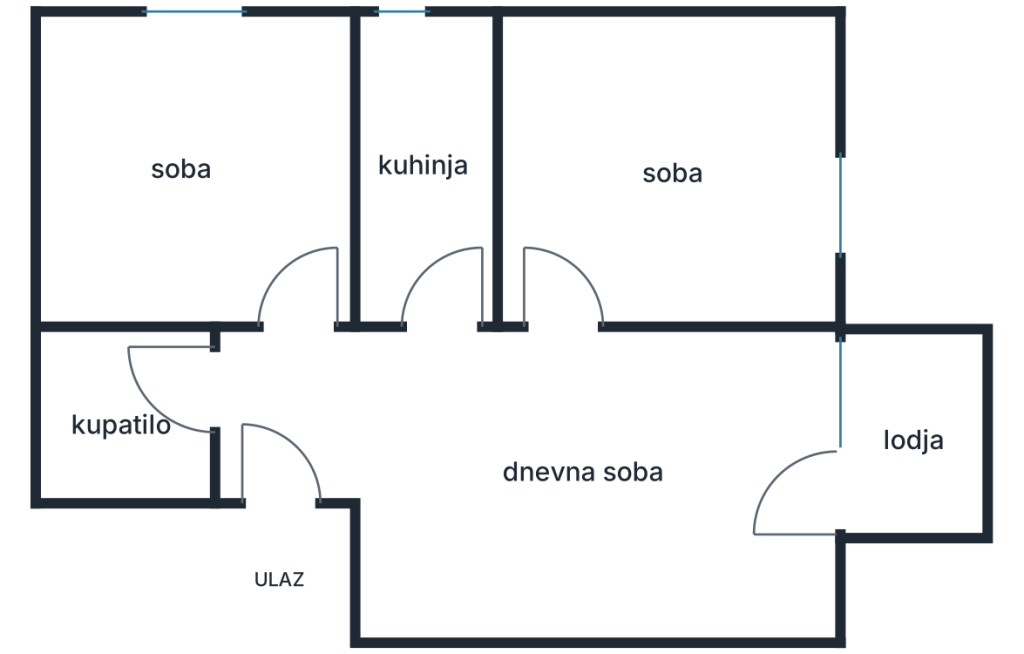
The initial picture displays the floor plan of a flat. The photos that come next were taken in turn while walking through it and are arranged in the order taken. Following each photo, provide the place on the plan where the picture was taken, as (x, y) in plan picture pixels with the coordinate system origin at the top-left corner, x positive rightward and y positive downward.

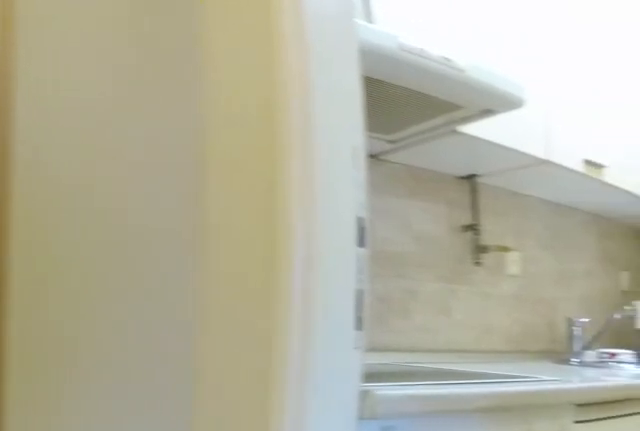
(519, 372)
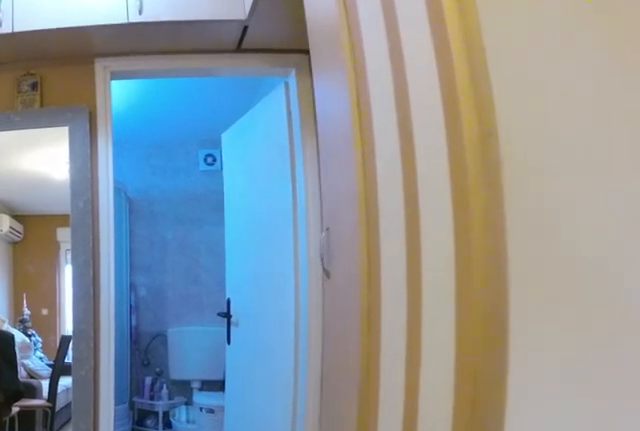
(449, 384)
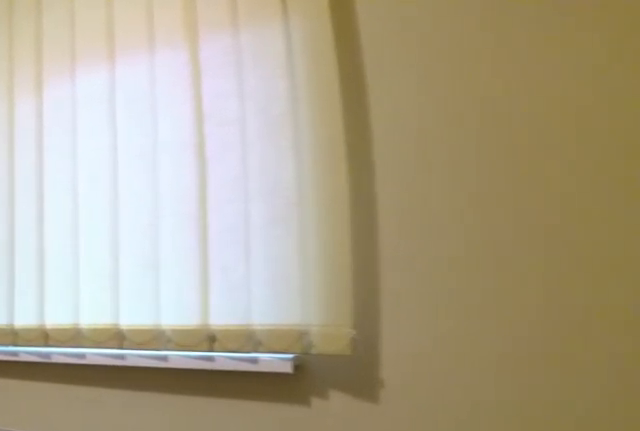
(305, 226)
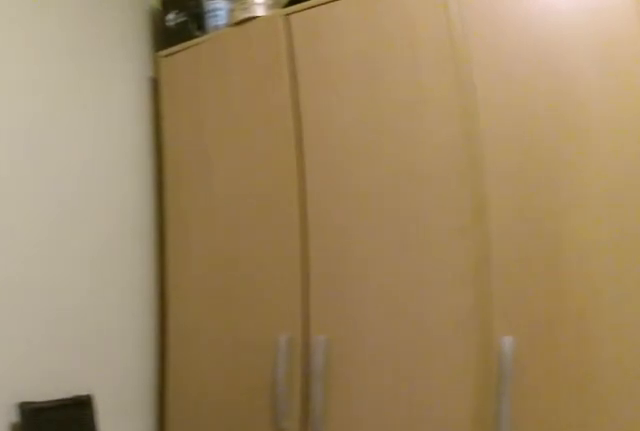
(310, 190)
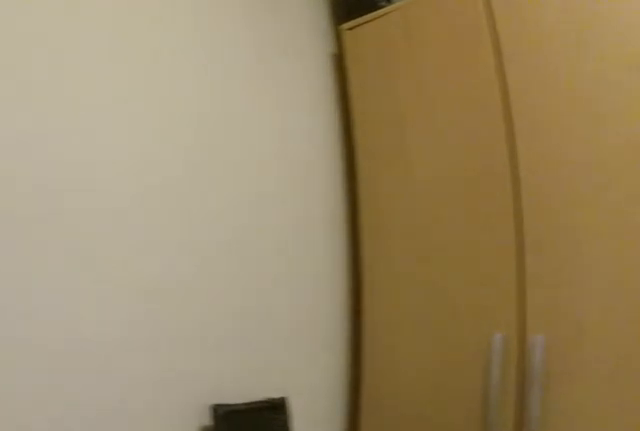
(306, 186)
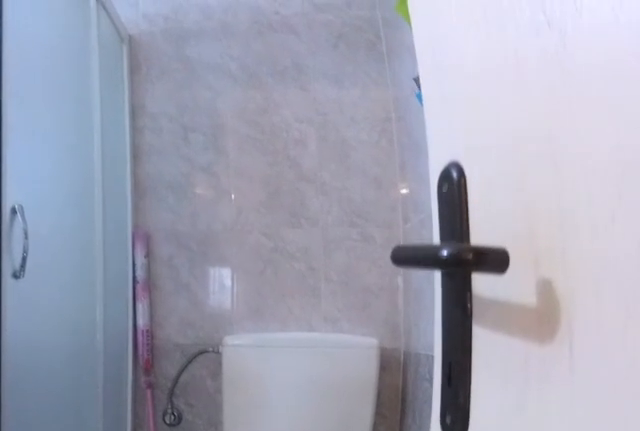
(226, 369)
